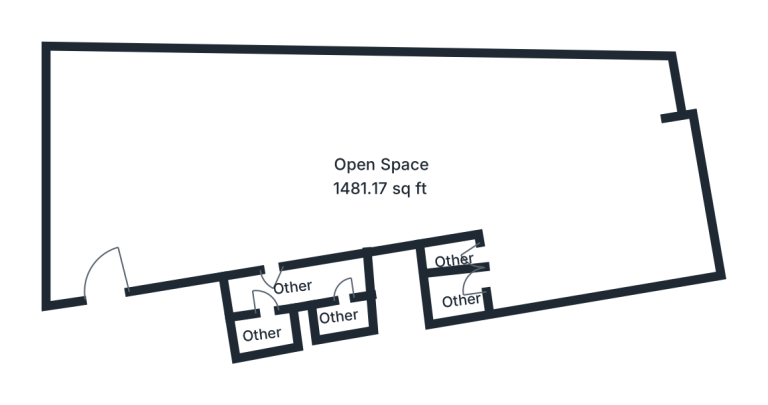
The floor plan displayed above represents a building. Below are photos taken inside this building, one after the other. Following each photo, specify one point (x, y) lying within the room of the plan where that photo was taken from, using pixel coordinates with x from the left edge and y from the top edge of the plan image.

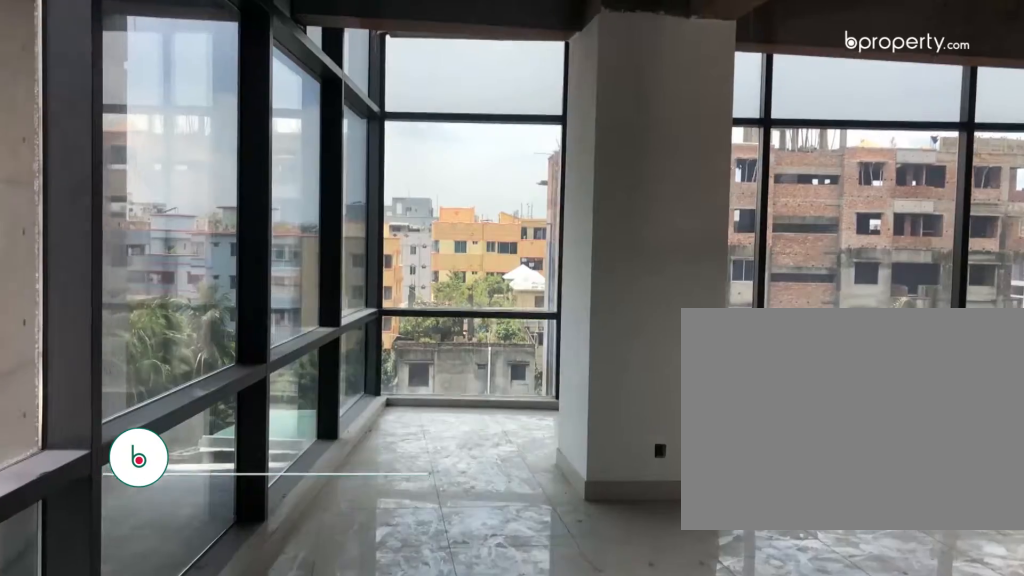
(109, 230)
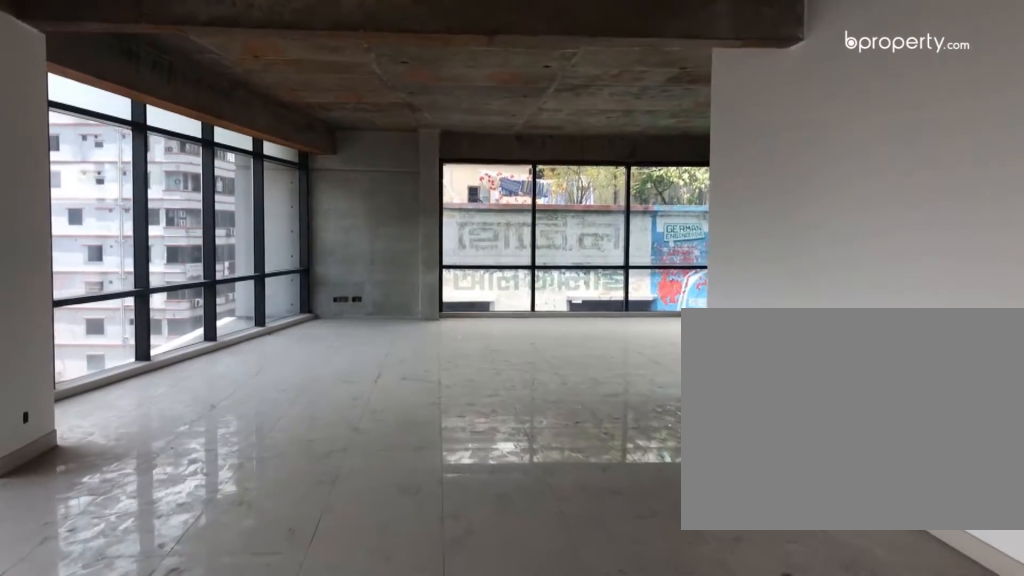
(269, 169)
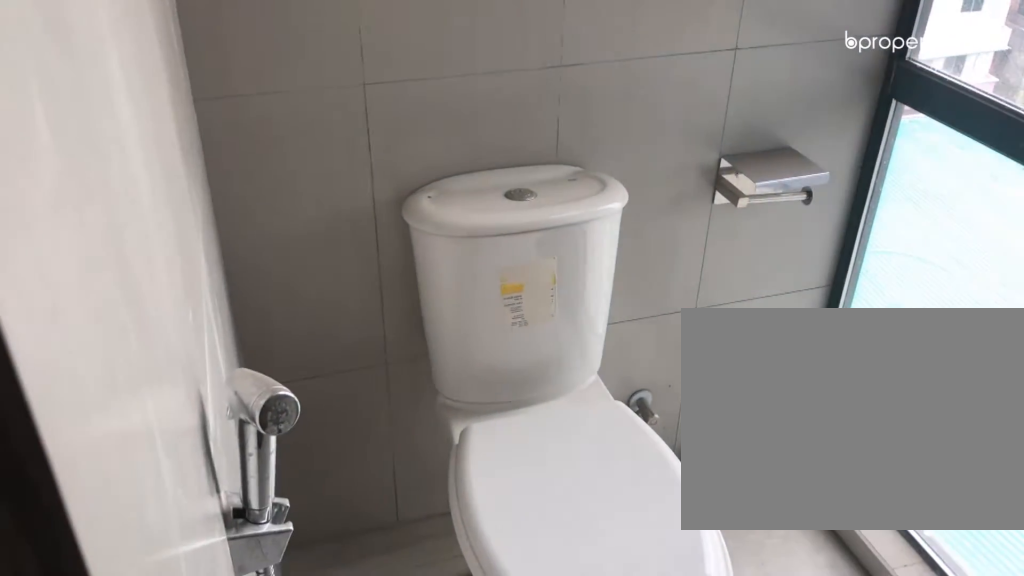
(262, 329)
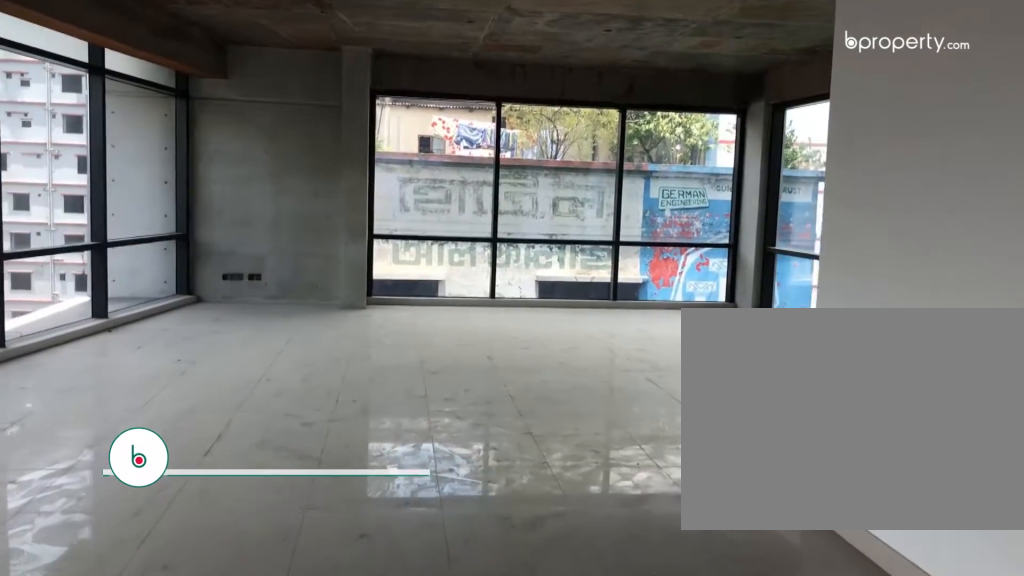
(427, 135)
